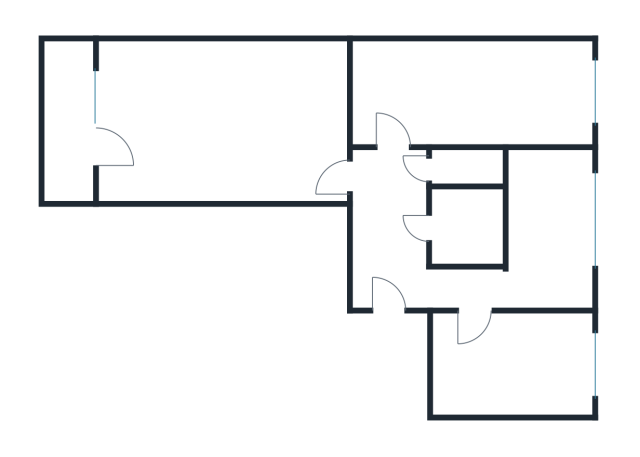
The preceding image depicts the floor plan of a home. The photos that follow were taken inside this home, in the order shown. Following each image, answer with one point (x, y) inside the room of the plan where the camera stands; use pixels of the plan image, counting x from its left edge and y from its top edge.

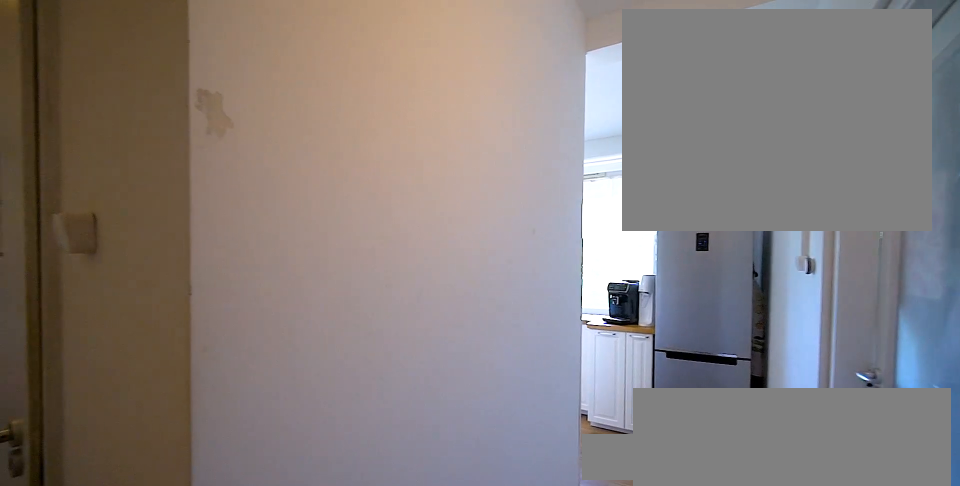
(383, 272)
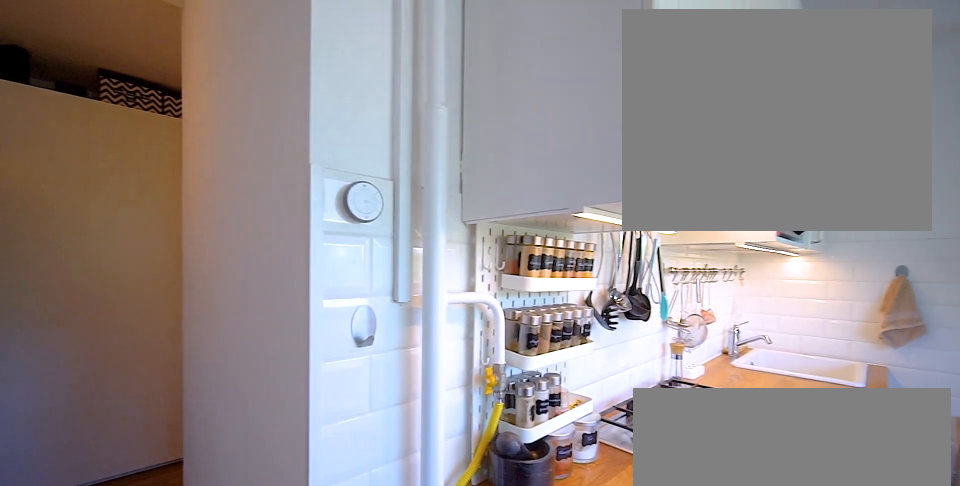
(552, 231)
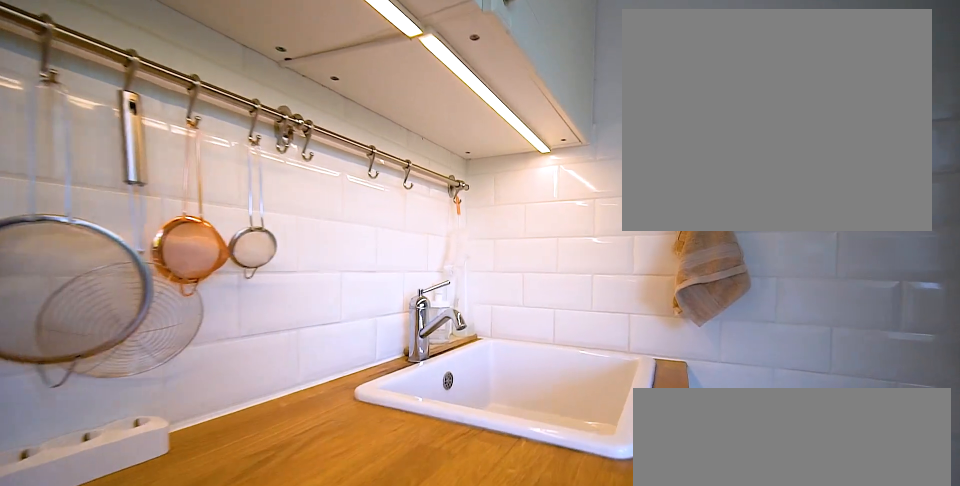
(552, 231)
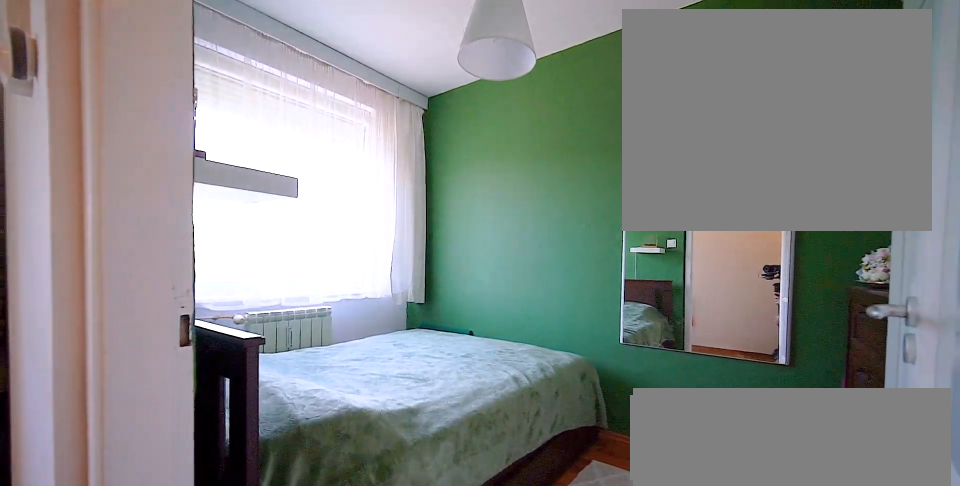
(513, 366)
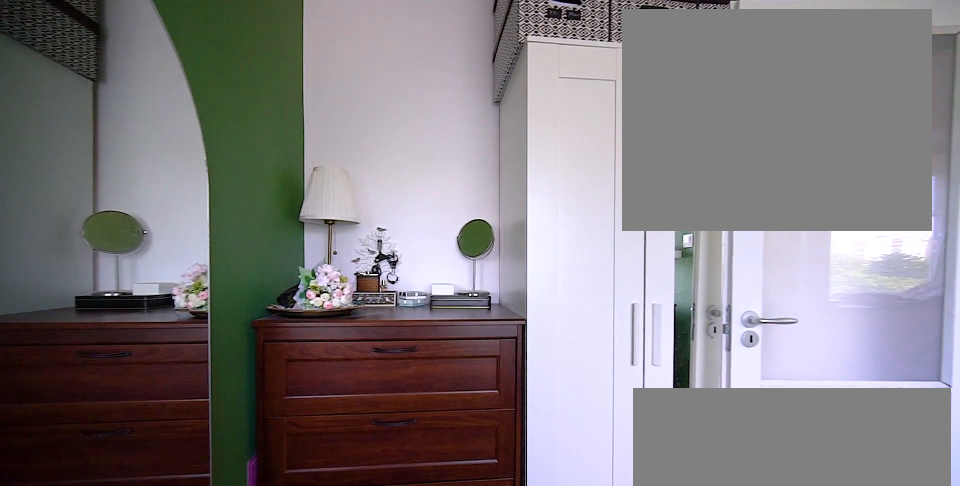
(514, 366)
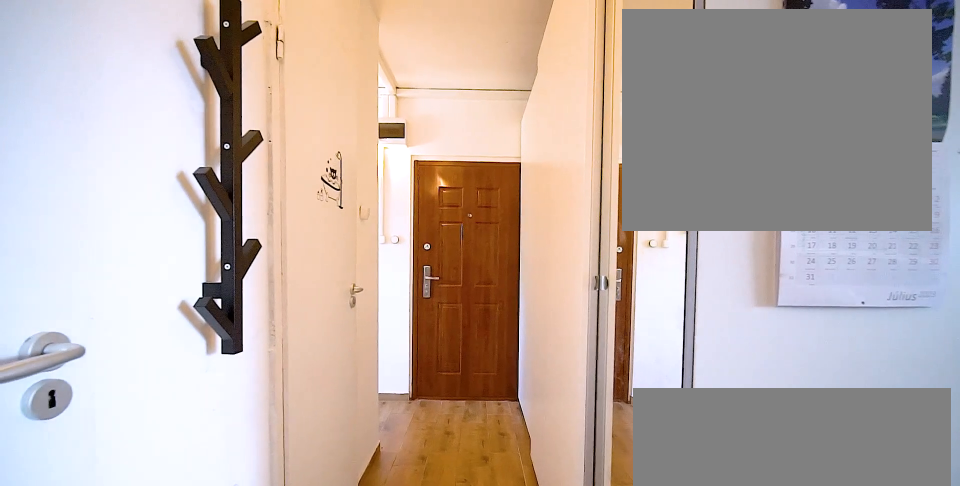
(383, 190)
